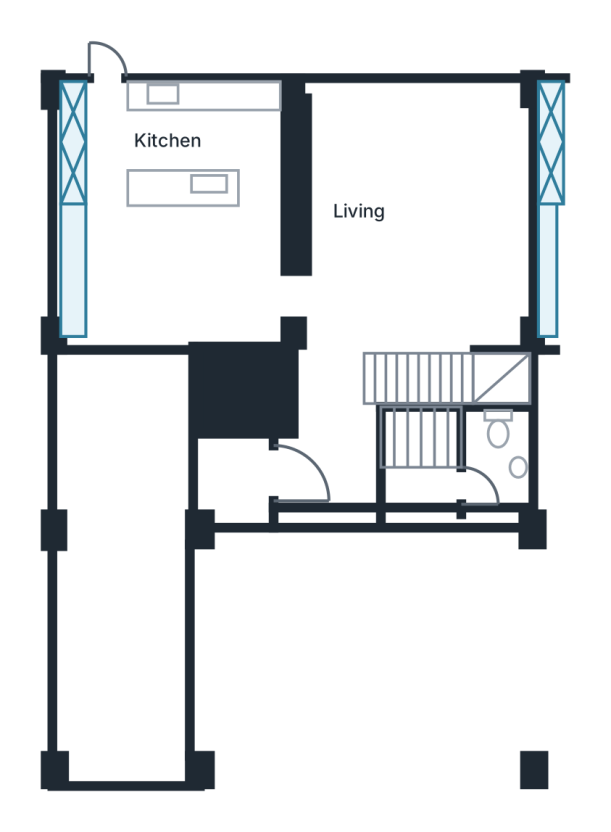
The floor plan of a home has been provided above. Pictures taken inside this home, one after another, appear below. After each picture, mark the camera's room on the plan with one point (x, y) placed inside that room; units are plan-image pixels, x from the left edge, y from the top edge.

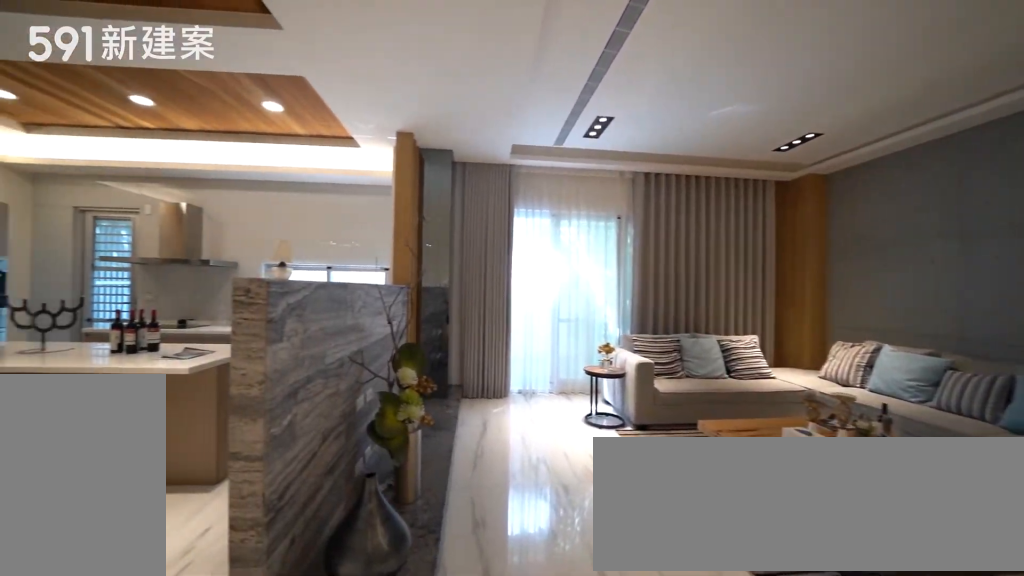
(413, 211)
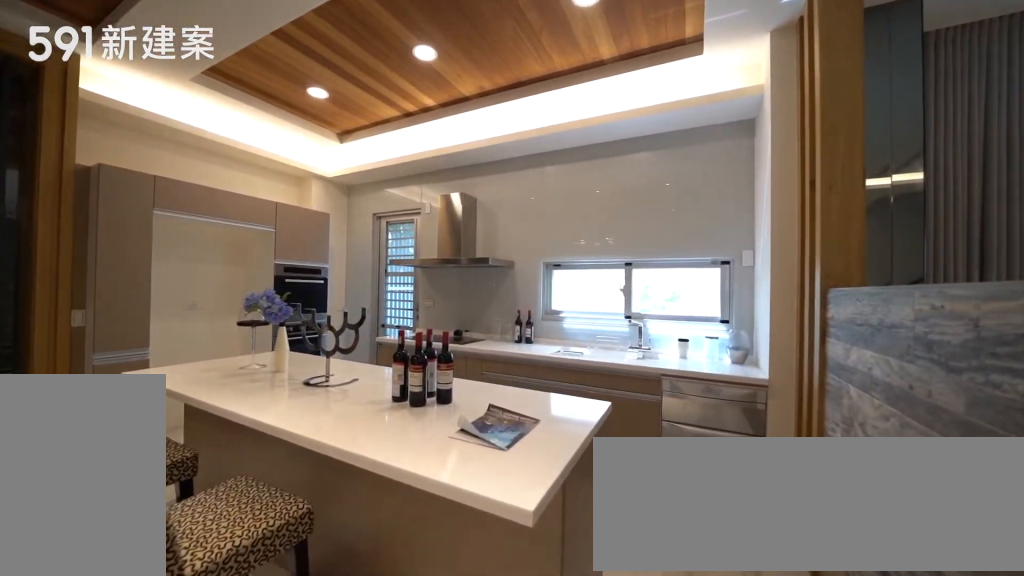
(156, 160)
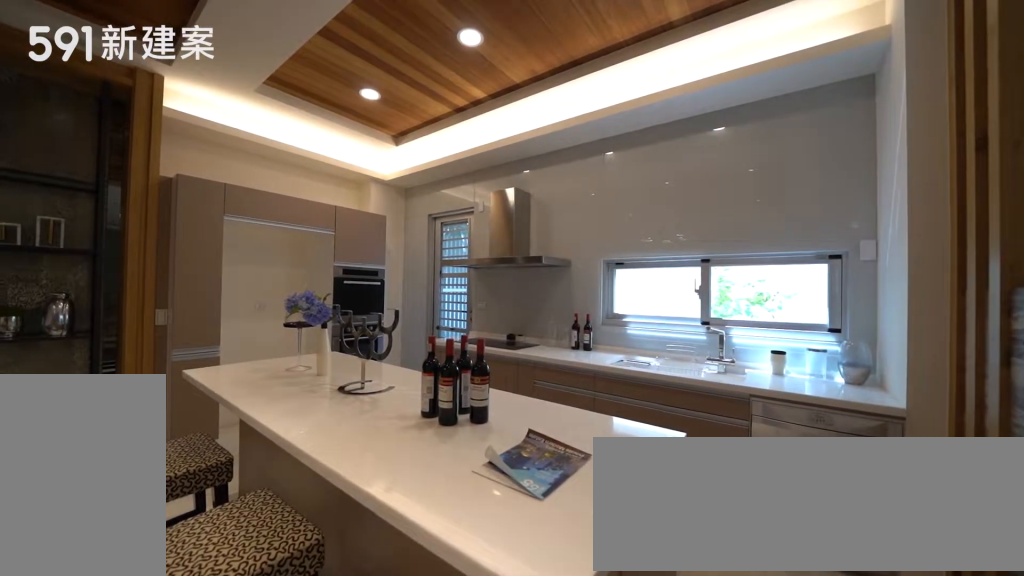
(156, 160)
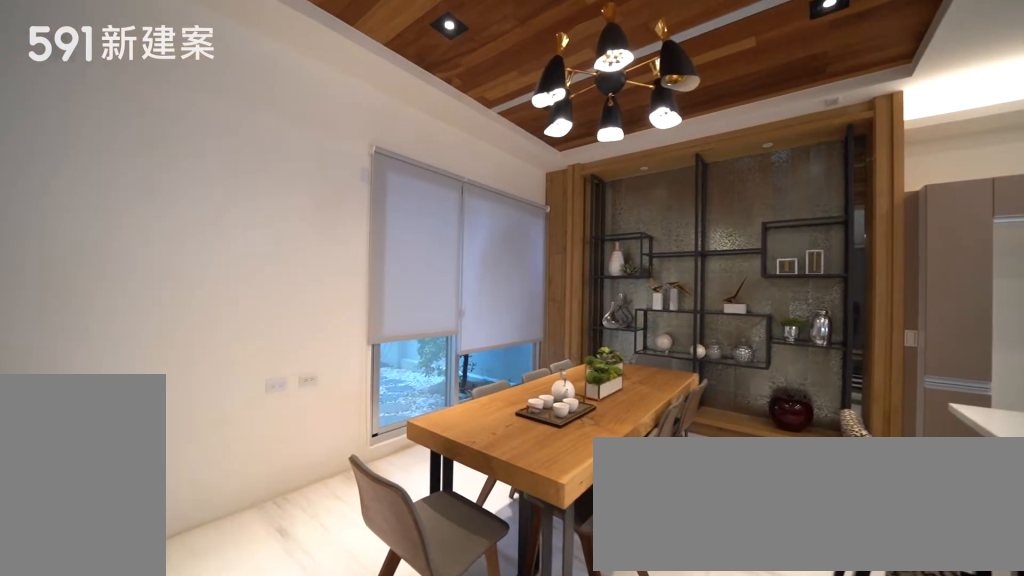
(160, 297)
